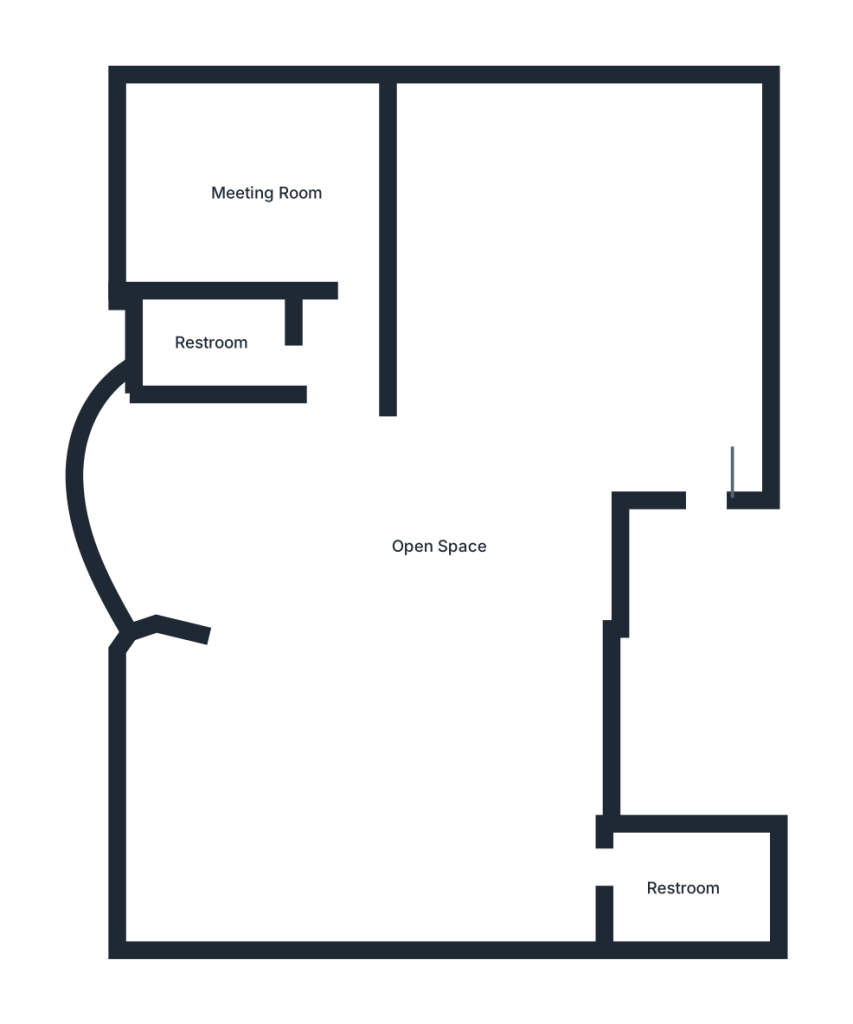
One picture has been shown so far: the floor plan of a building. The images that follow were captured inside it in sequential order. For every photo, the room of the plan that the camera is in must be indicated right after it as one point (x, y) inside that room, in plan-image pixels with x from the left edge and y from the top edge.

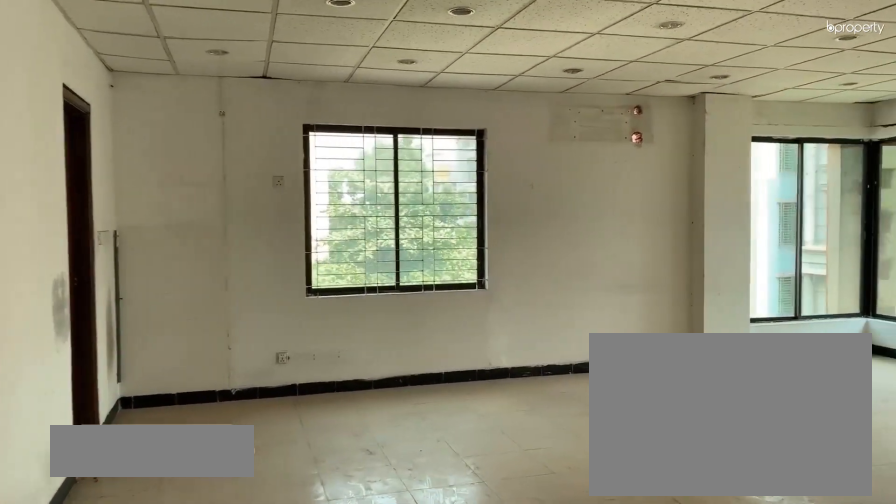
(410, 720)
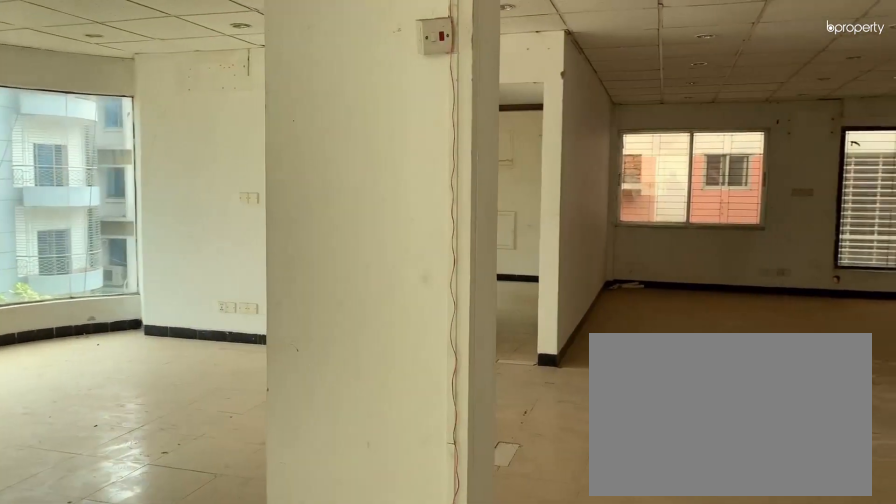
(410, 720)
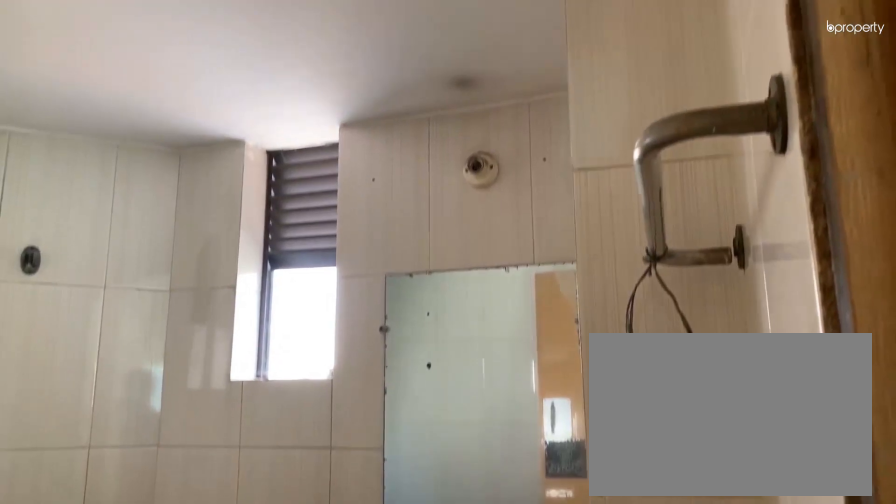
(677, 875)
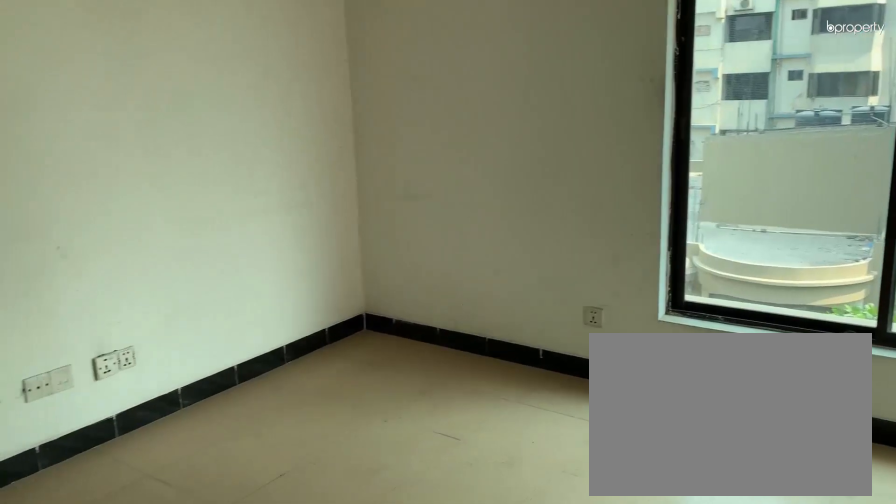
(258, 189)
